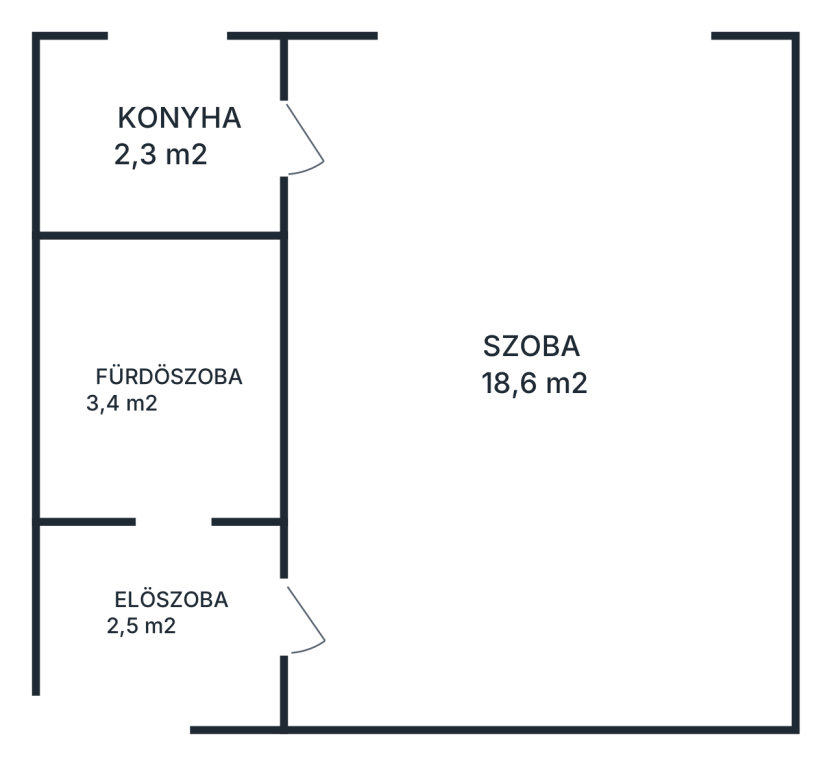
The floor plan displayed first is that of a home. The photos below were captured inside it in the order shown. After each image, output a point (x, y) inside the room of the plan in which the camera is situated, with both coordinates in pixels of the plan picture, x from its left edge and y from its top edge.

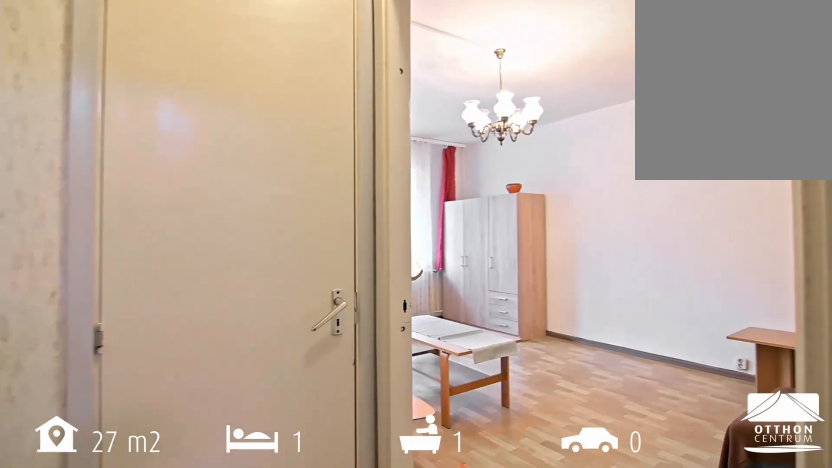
(167, 676)
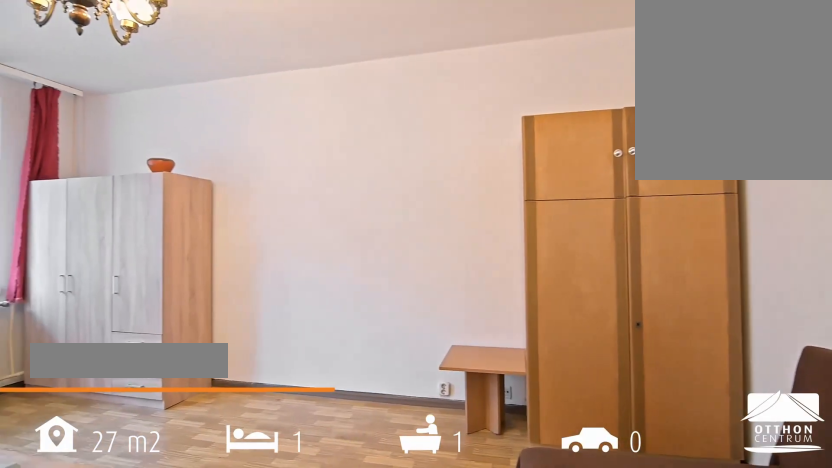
(555, 382)
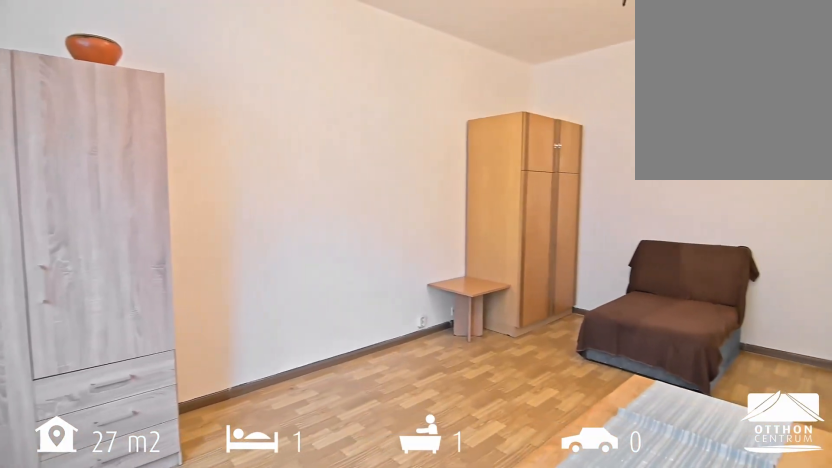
(555, 382)
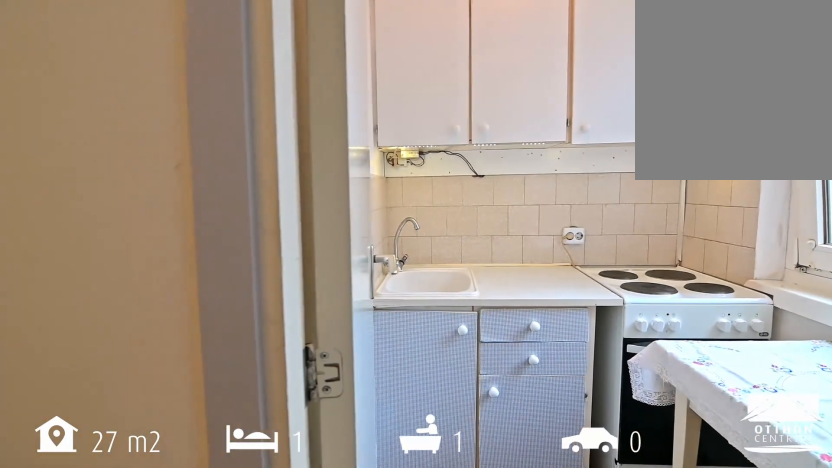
(167, 145)
